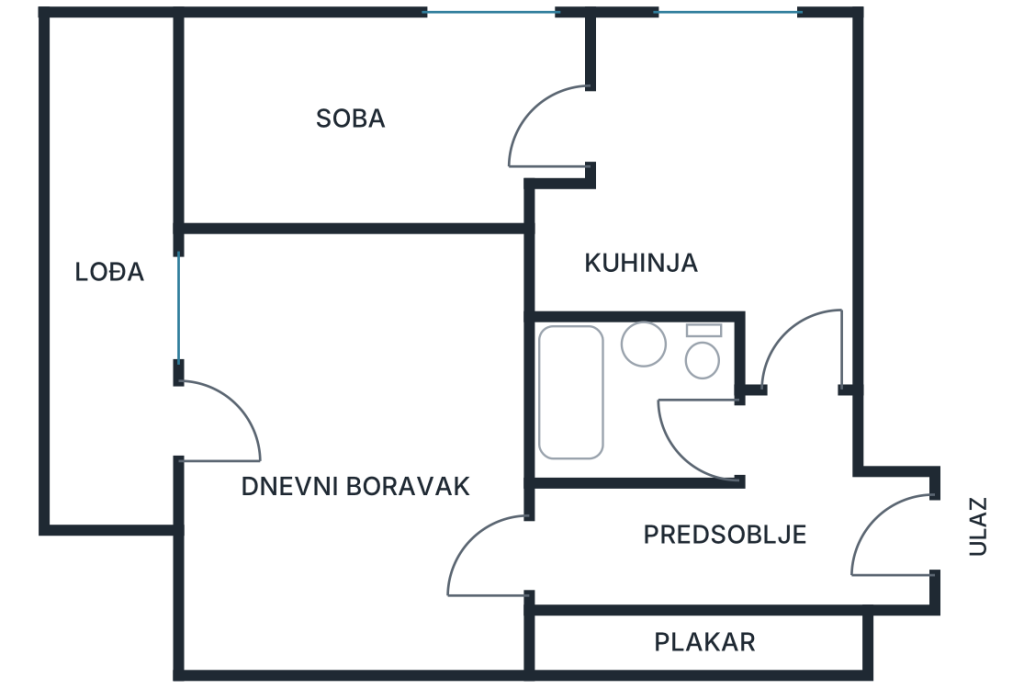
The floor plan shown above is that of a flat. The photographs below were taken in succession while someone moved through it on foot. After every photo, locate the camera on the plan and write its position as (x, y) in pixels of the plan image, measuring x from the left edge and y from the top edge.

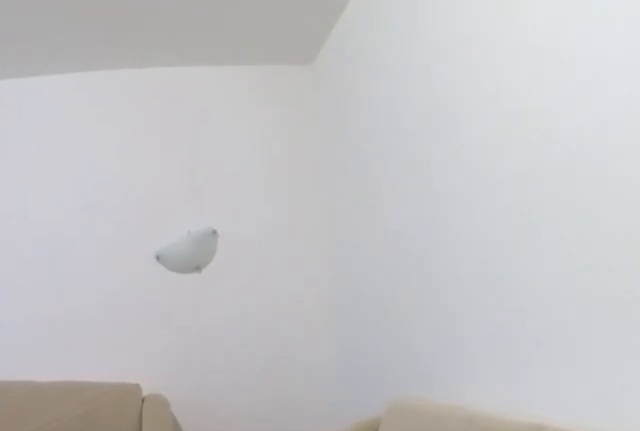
(502, 458)
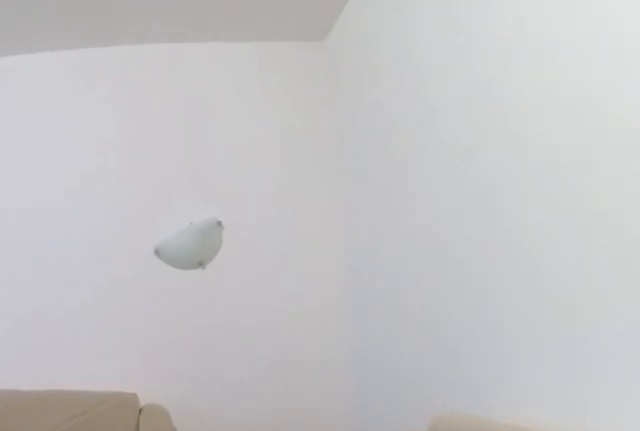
(501, 434)
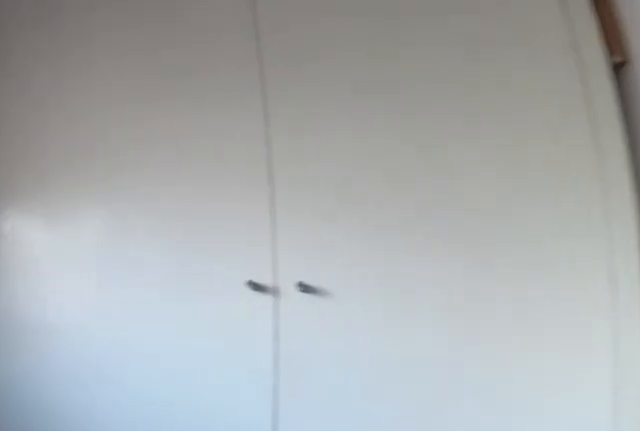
(105, 146)
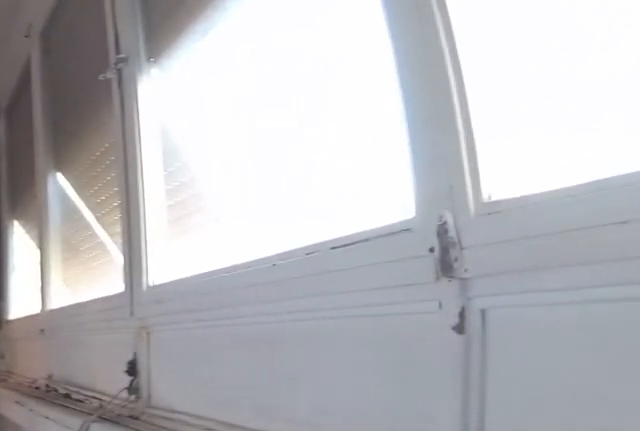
(112, 79)
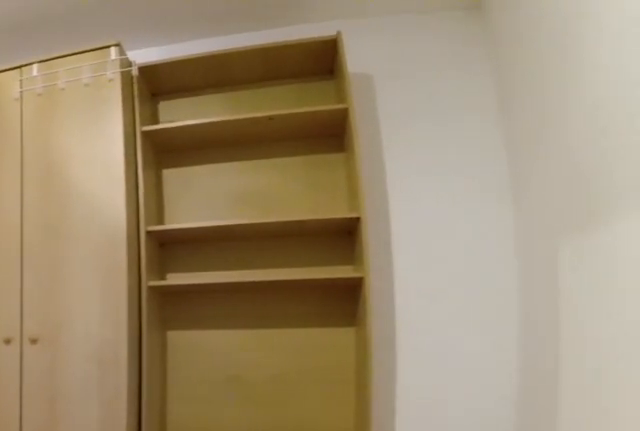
(251, 432)
